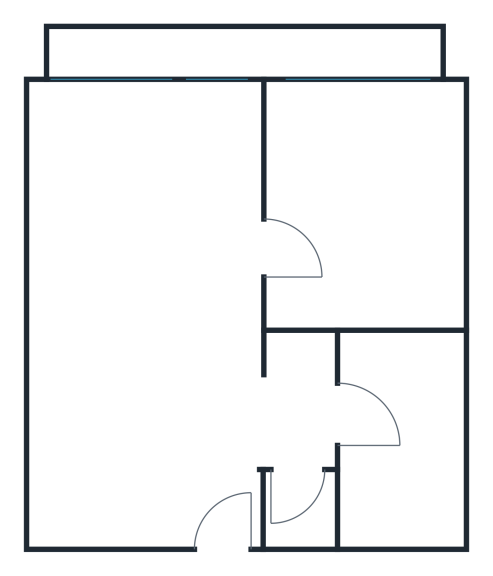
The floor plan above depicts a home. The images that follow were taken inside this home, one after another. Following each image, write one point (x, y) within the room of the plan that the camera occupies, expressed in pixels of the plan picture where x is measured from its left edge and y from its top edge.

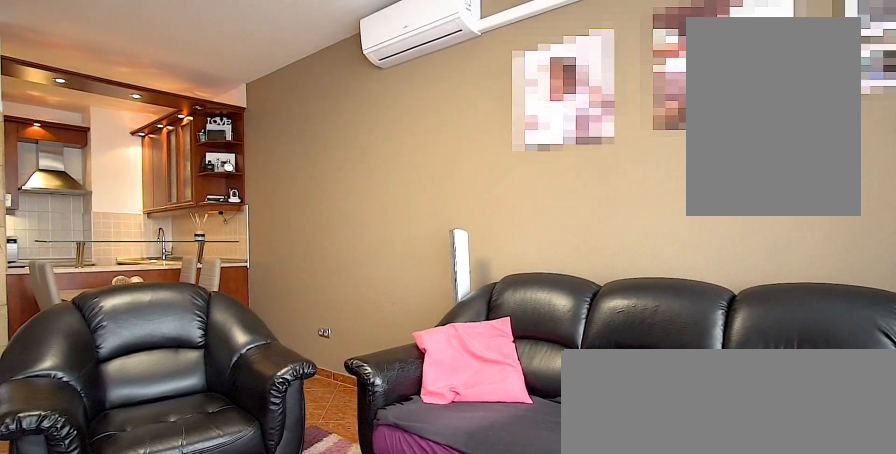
(154, 232)
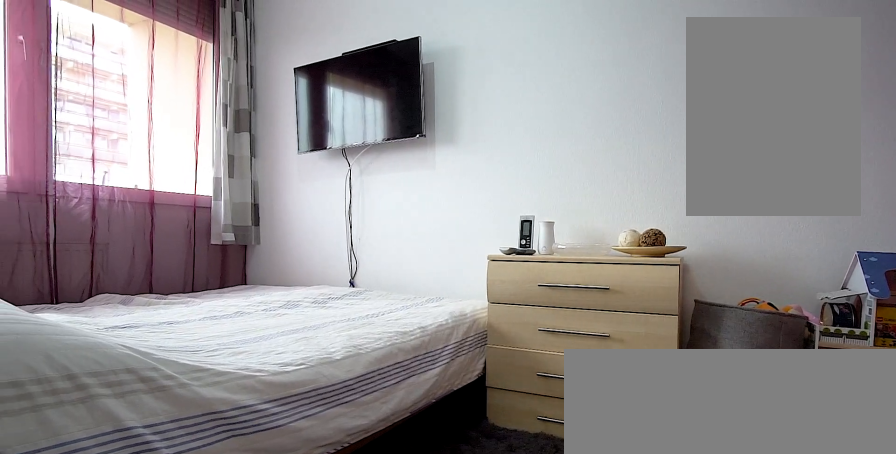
(358, 223)
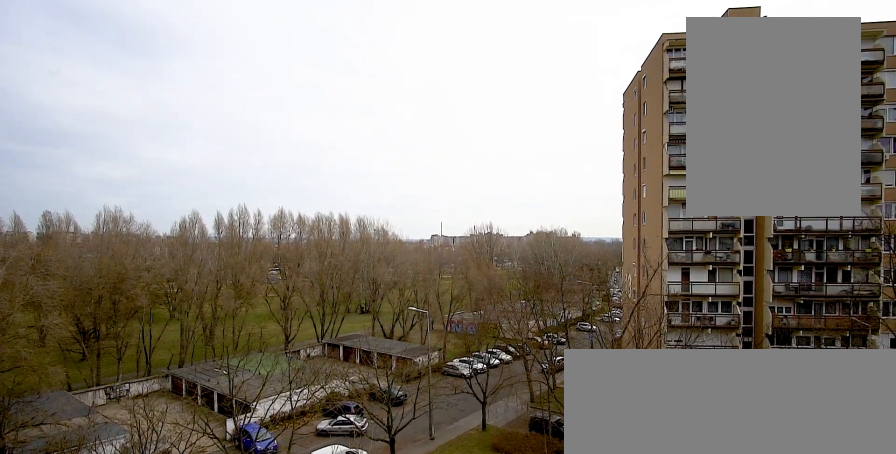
(248, 57)
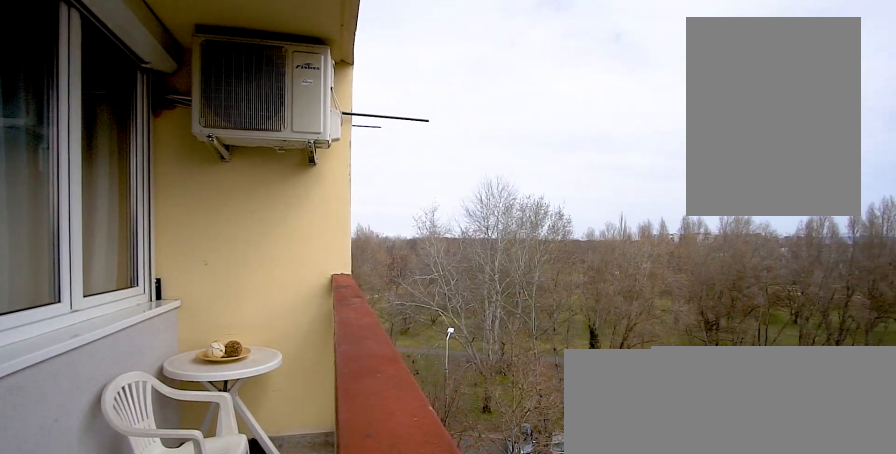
(248, 57)
